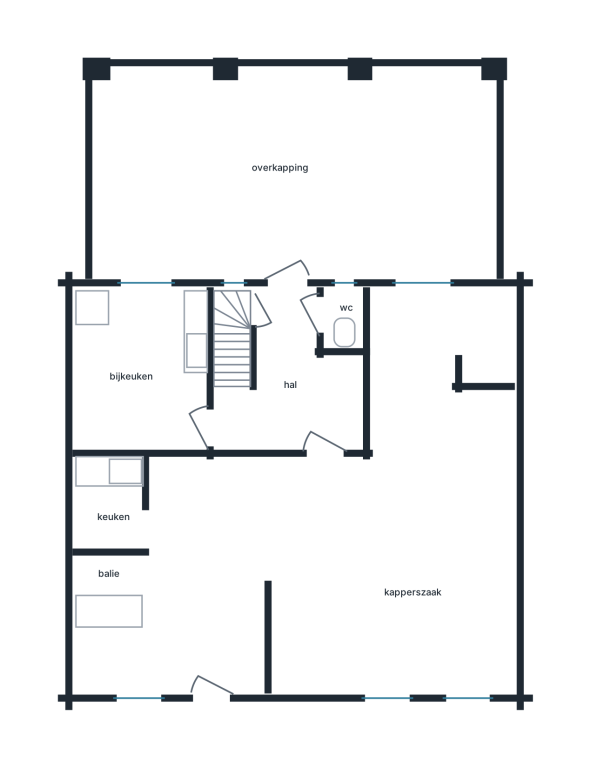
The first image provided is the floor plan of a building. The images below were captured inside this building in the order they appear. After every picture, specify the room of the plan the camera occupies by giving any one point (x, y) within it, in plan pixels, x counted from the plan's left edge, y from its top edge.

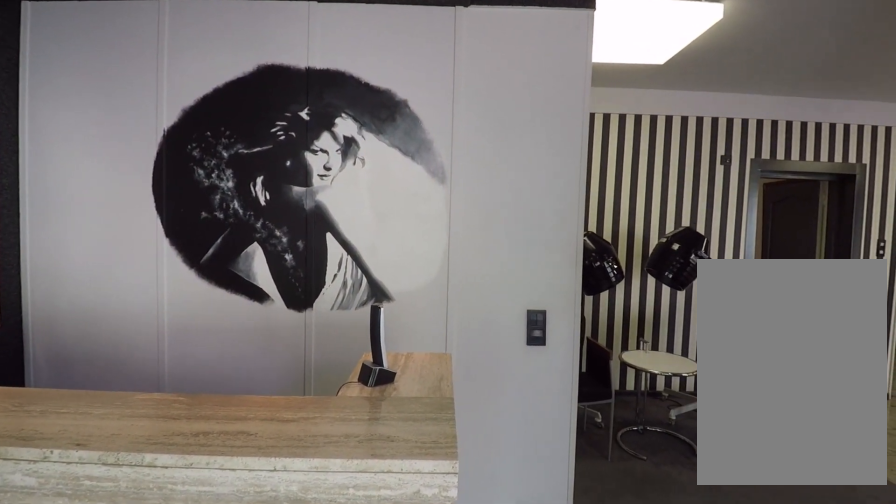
(170, 574)
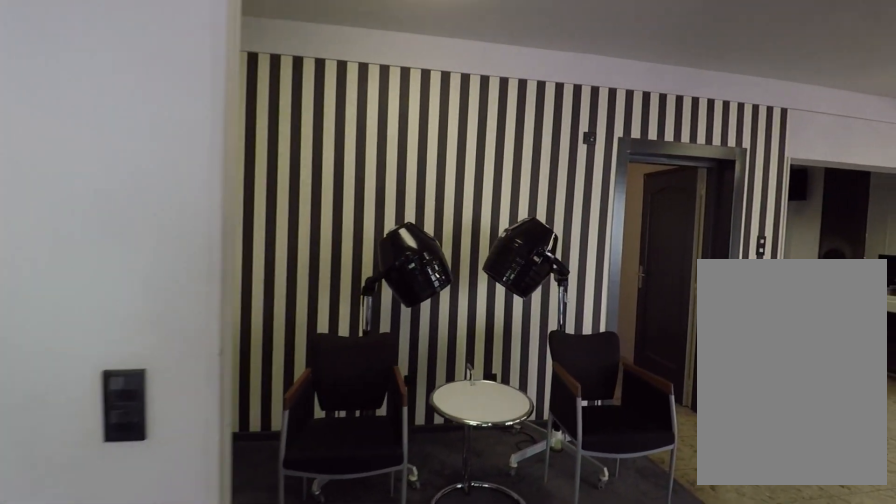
(170, 574)
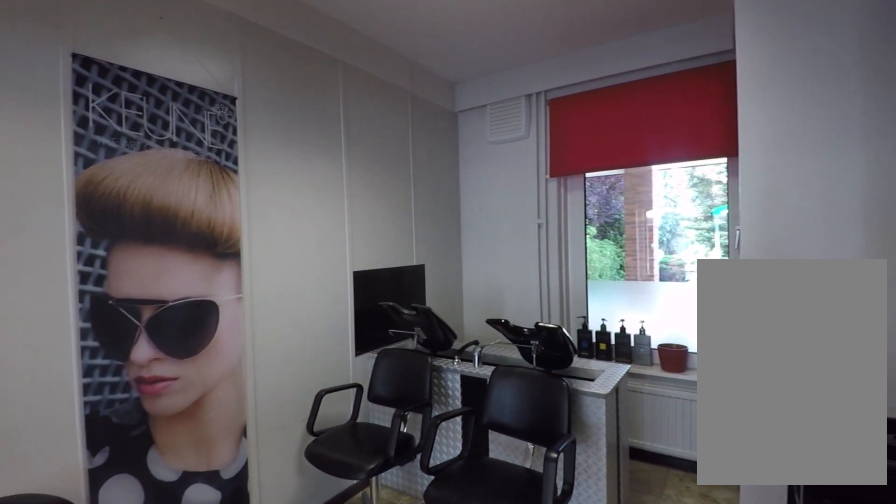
(400, 531)
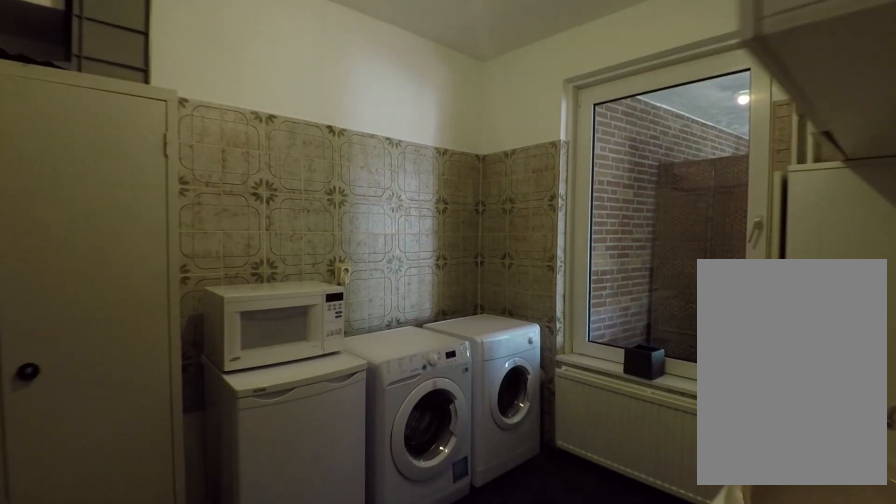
(141, 370)
